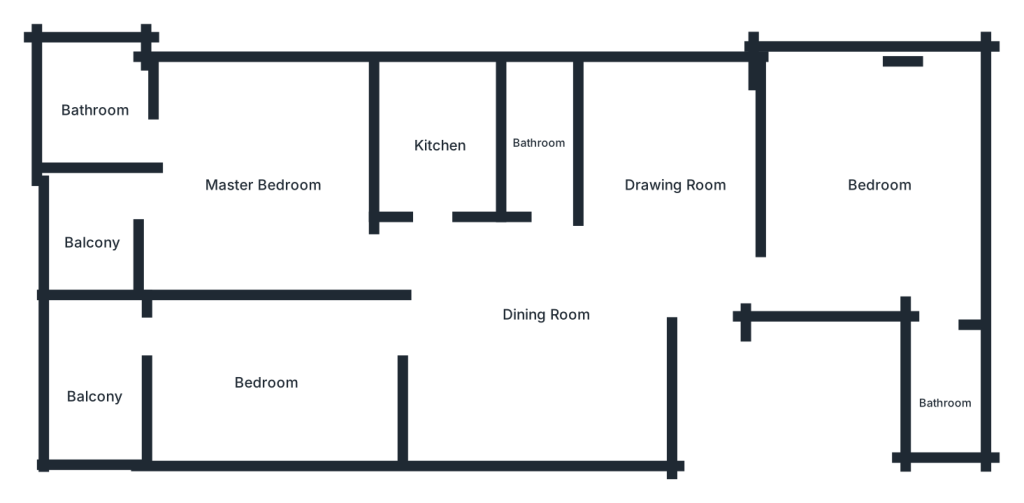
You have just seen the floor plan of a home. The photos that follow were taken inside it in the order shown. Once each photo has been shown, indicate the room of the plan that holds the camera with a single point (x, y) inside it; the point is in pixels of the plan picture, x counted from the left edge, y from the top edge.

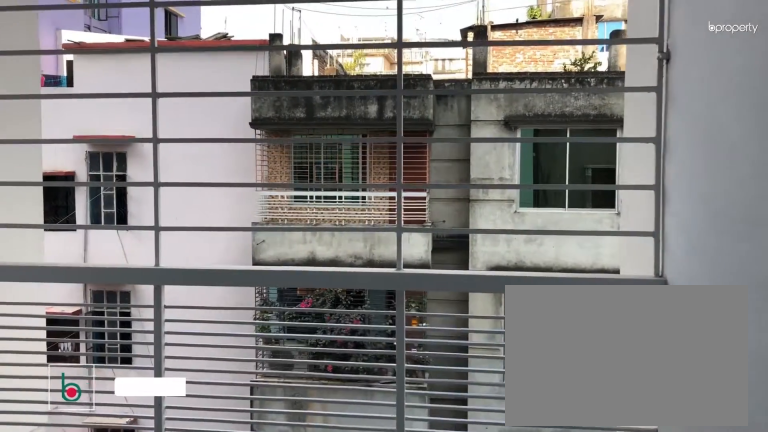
(96, 243)
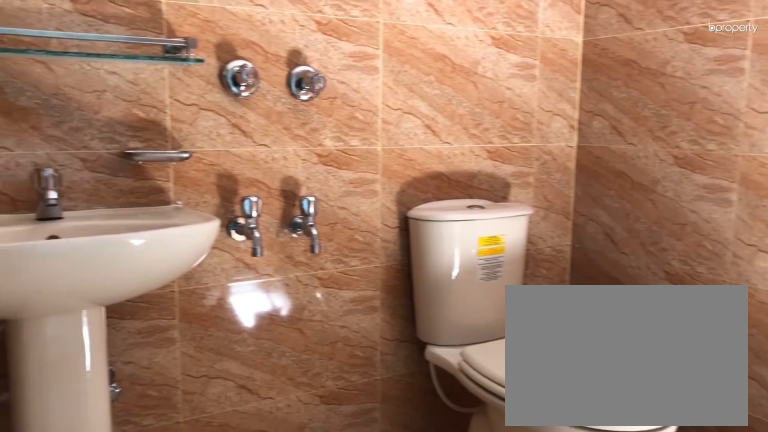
(95, 121)
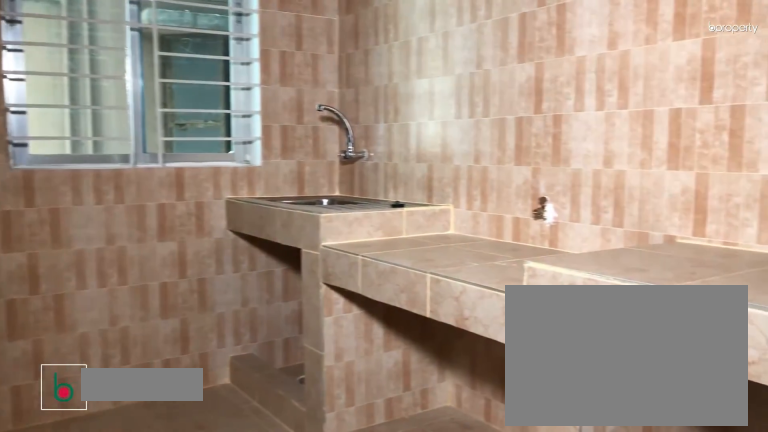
(440, 147)
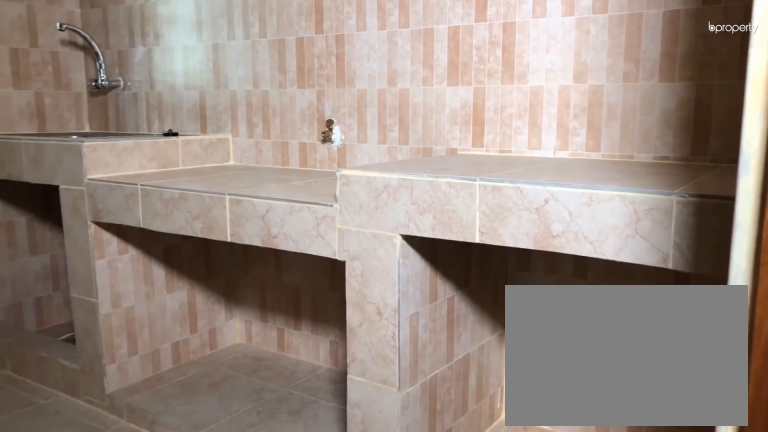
(440, 147)
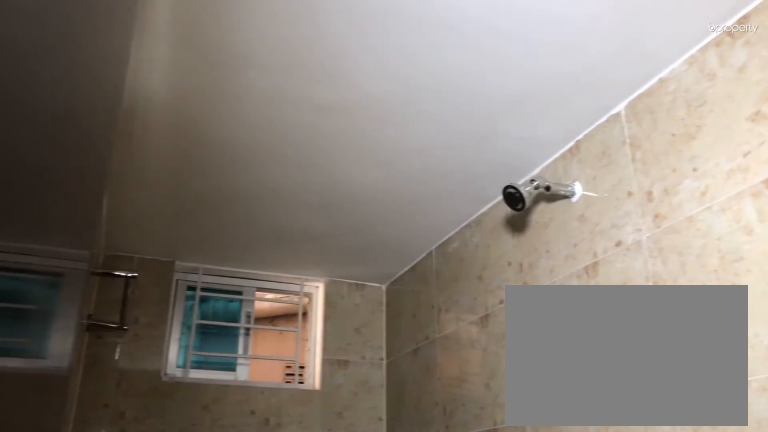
(543, 148)
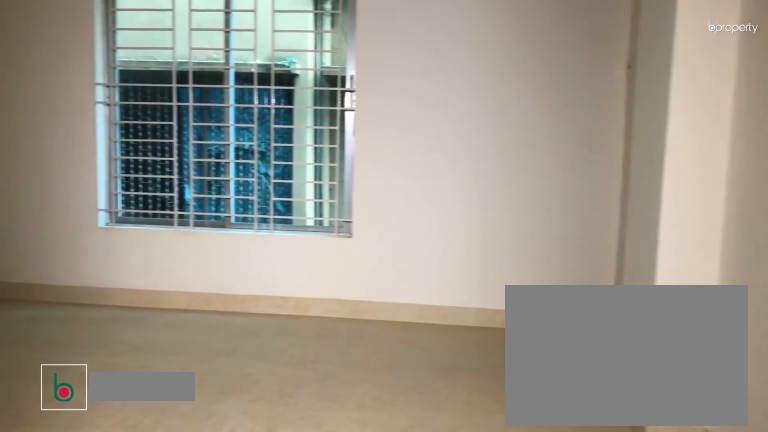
(880, 191)
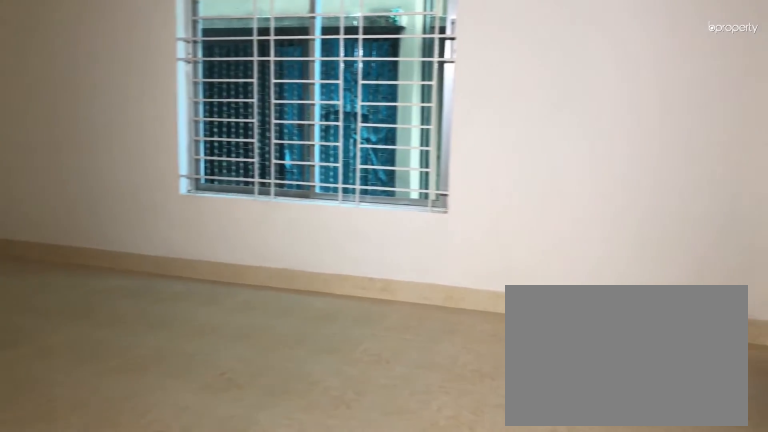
(880, 191)
